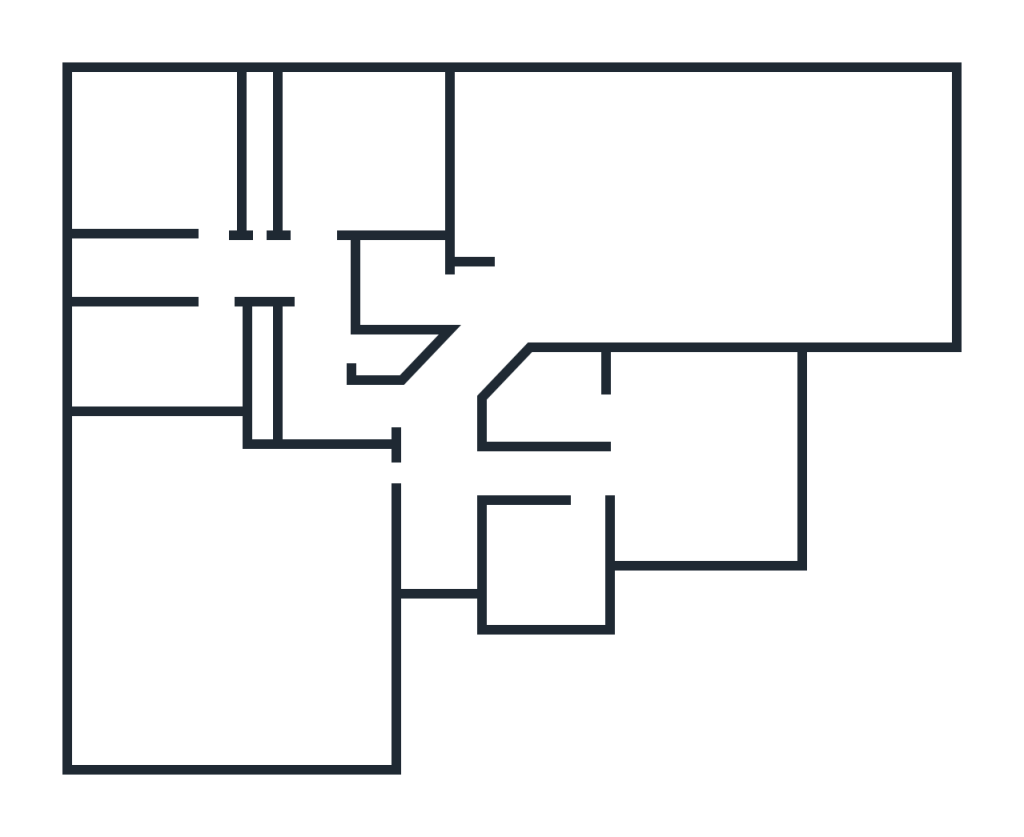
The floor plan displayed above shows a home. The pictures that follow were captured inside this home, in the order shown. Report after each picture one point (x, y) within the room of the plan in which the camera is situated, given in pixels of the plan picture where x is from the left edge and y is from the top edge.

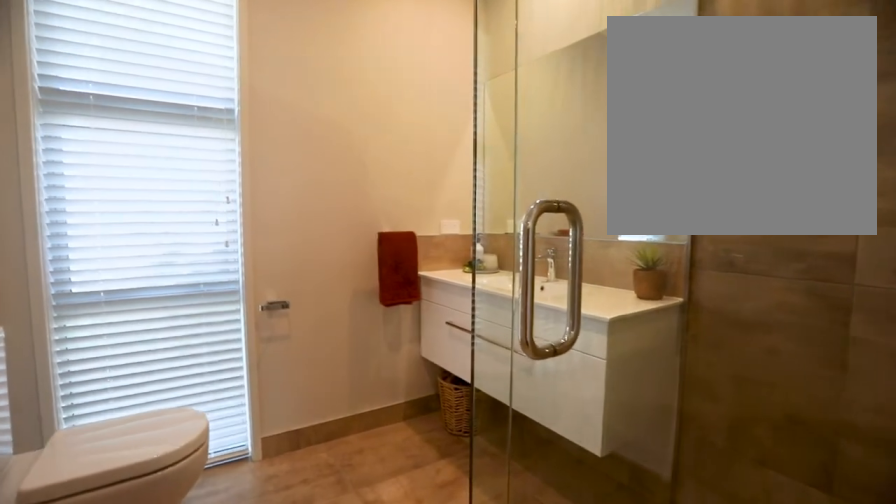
(544, 564)
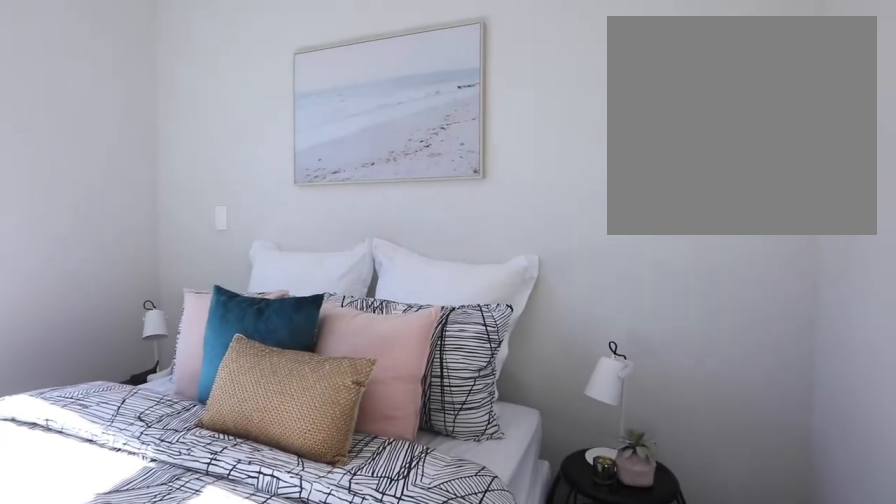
(365, 151)
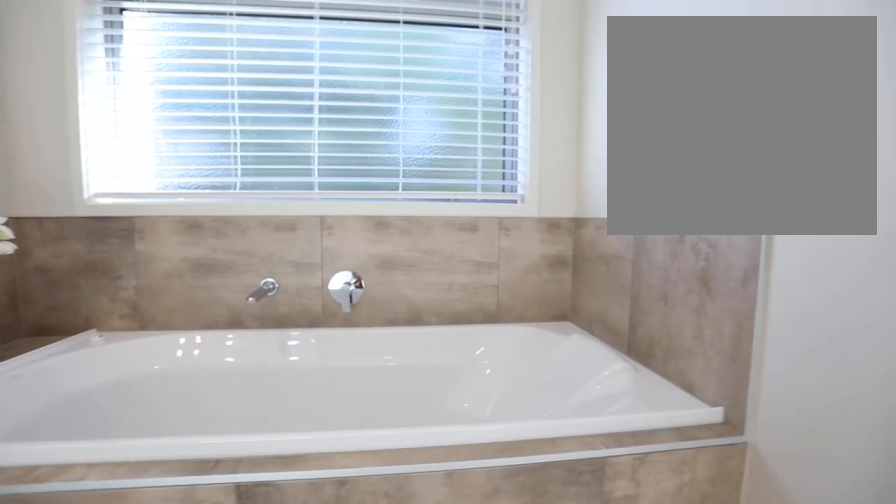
(156, 355)
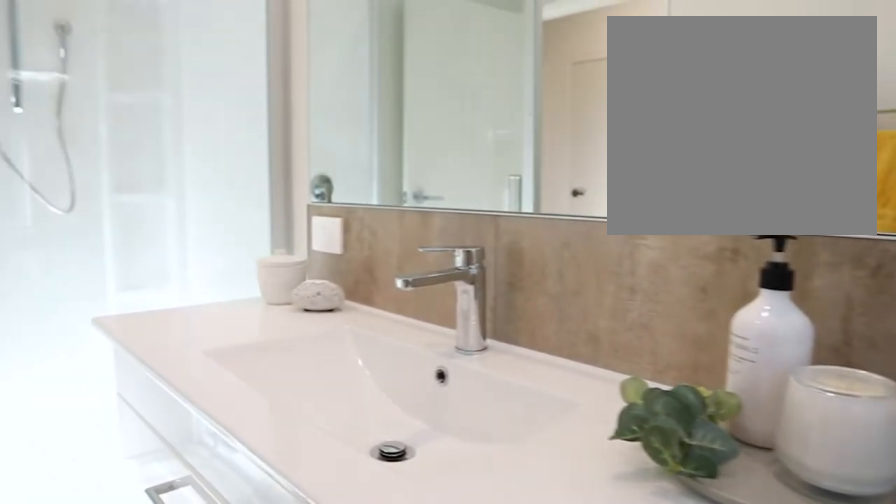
(156, 355)
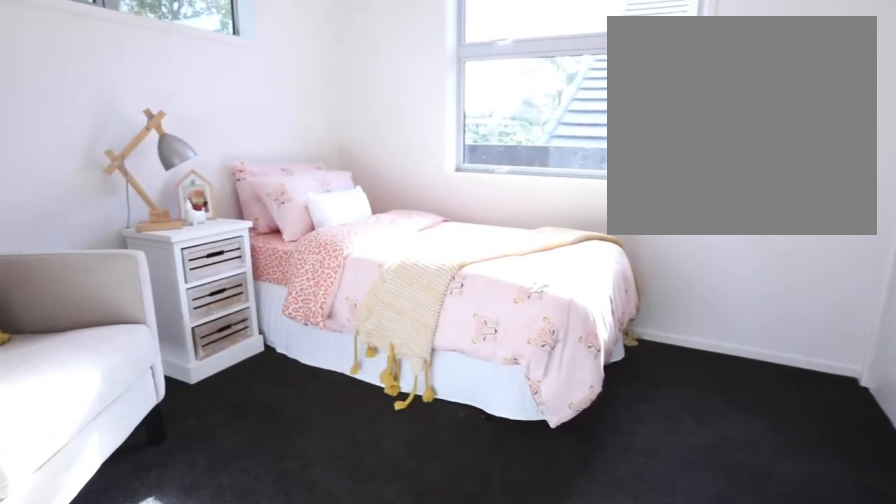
(156, 153)
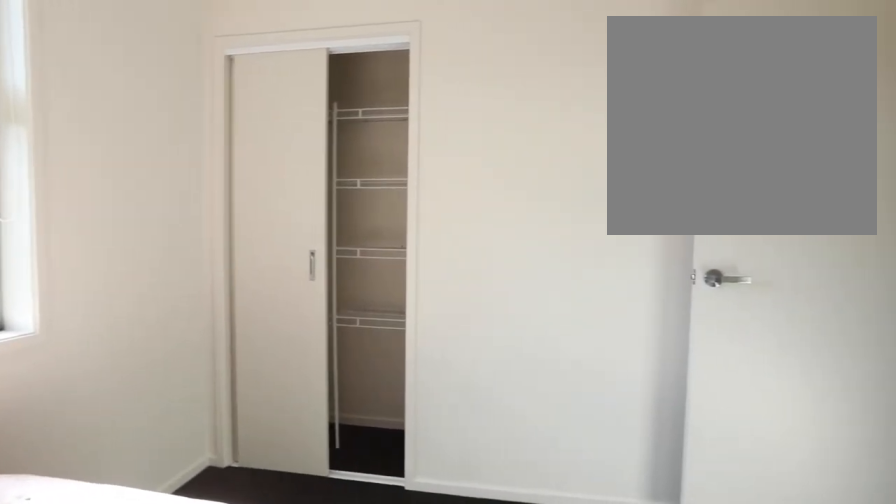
(156, 153)
